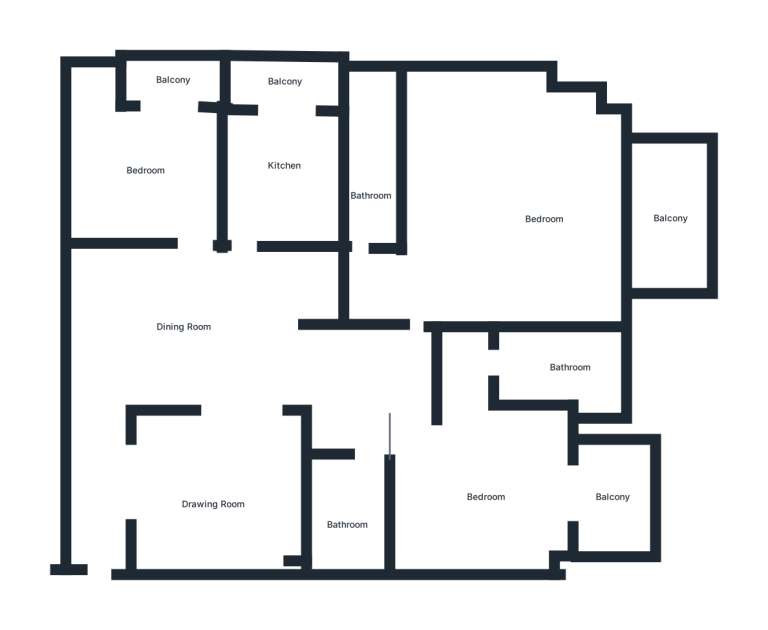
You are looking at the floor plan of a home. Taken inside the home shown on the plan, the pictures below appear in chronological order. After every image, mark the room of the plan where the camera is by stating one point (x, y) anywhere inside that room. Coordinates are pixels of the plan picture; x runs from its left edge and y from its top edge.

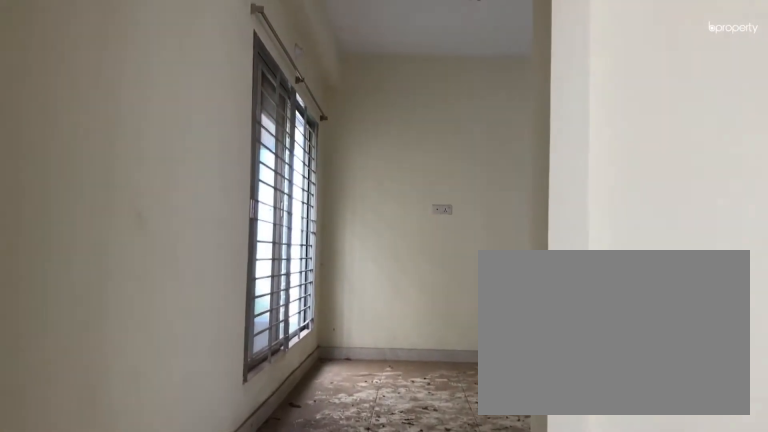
(101, 519)
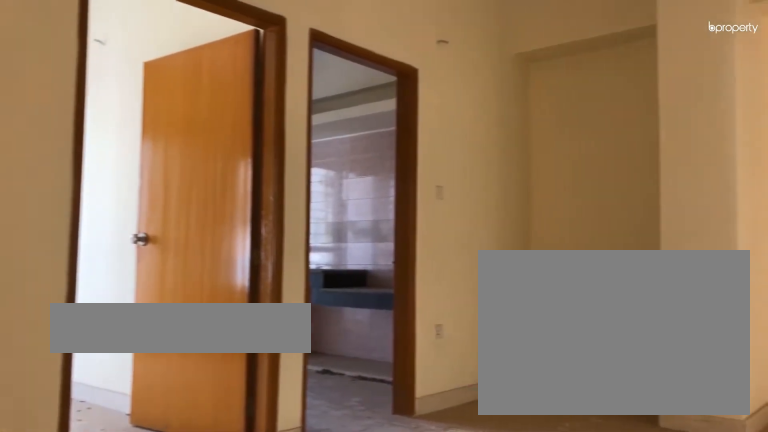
(214, 322)
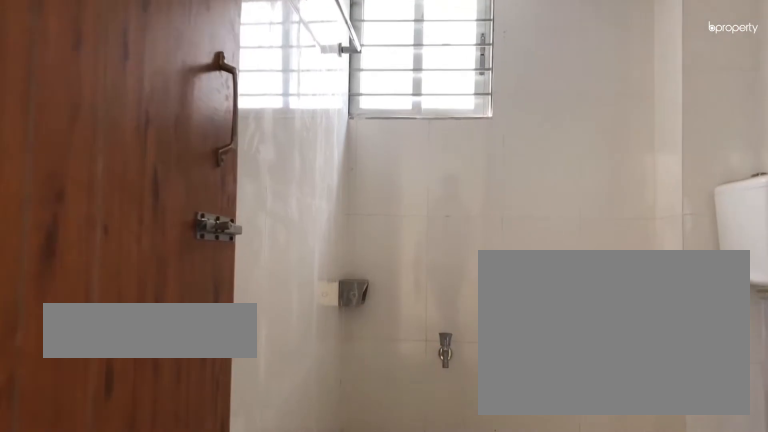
(348, 512)
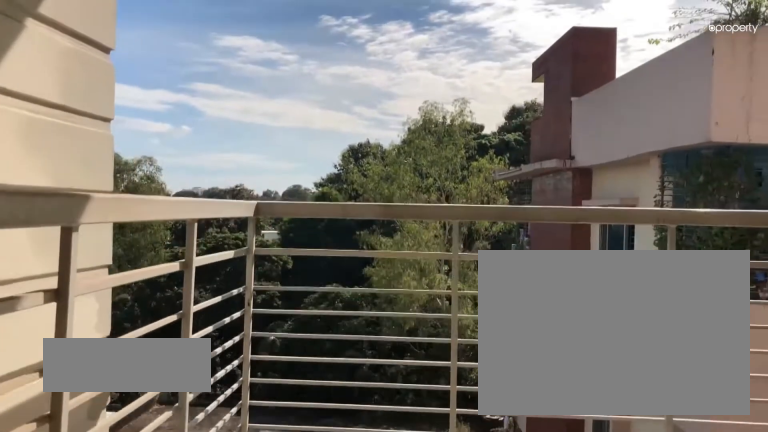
(619, 494)
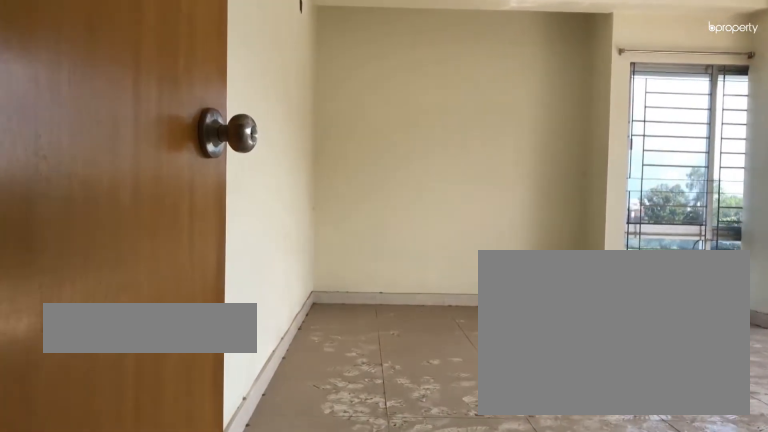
(422, 288)
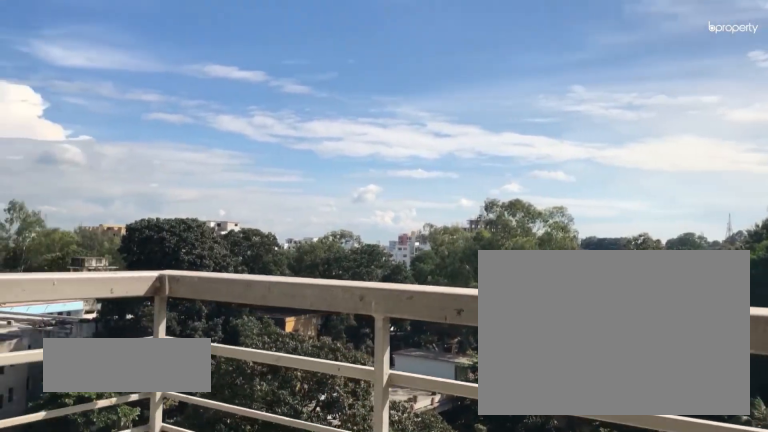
(672, 217)
